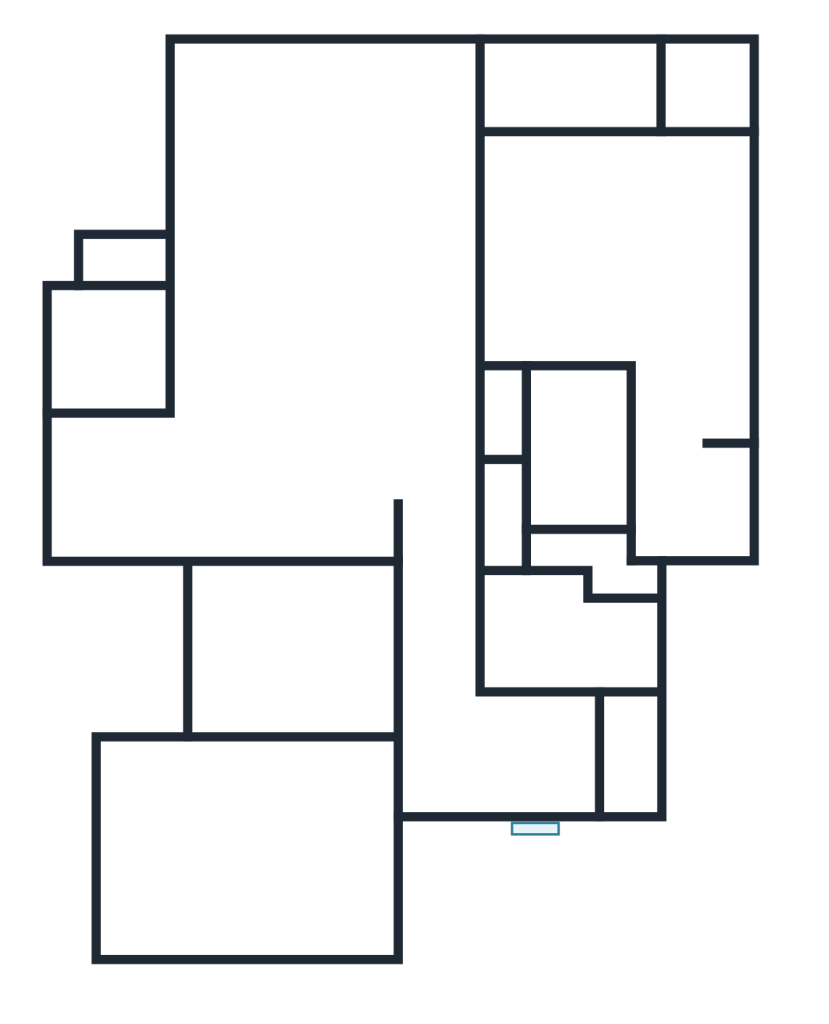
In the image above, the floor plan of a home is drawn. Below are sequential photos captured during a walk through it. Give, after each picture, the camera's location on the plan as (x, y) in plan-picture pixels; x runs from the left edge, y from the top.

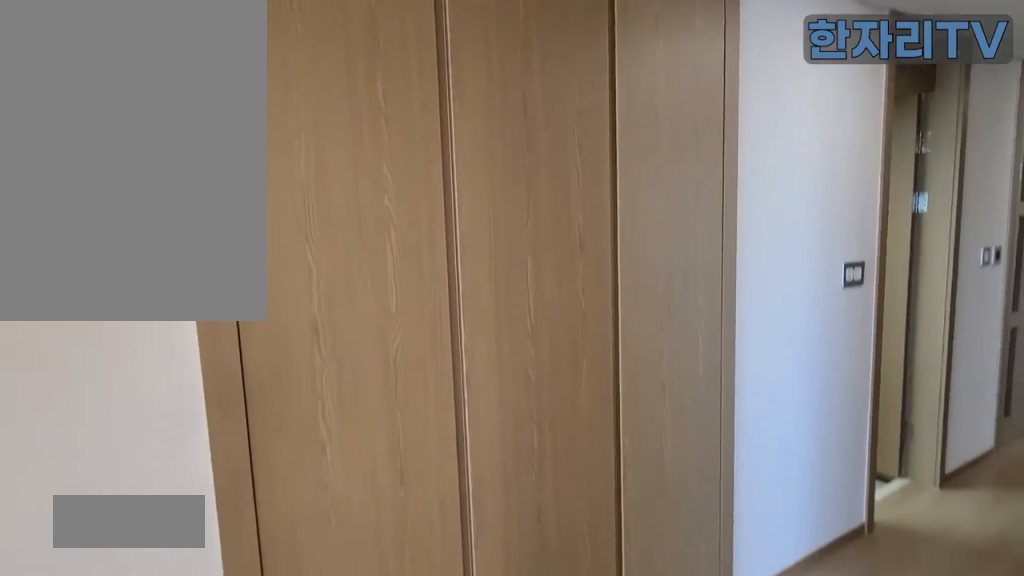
(425, 452)
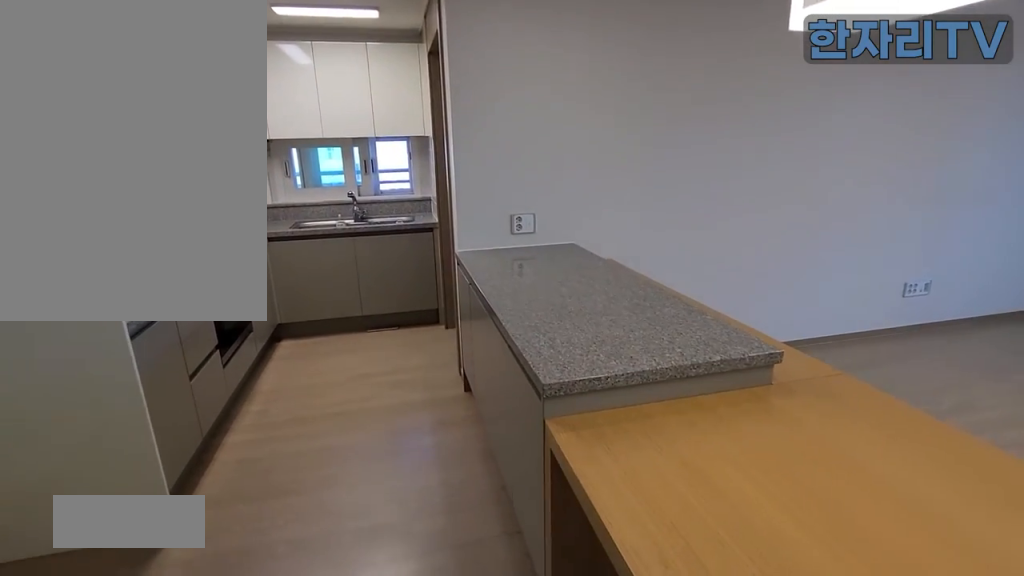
(239, 476)
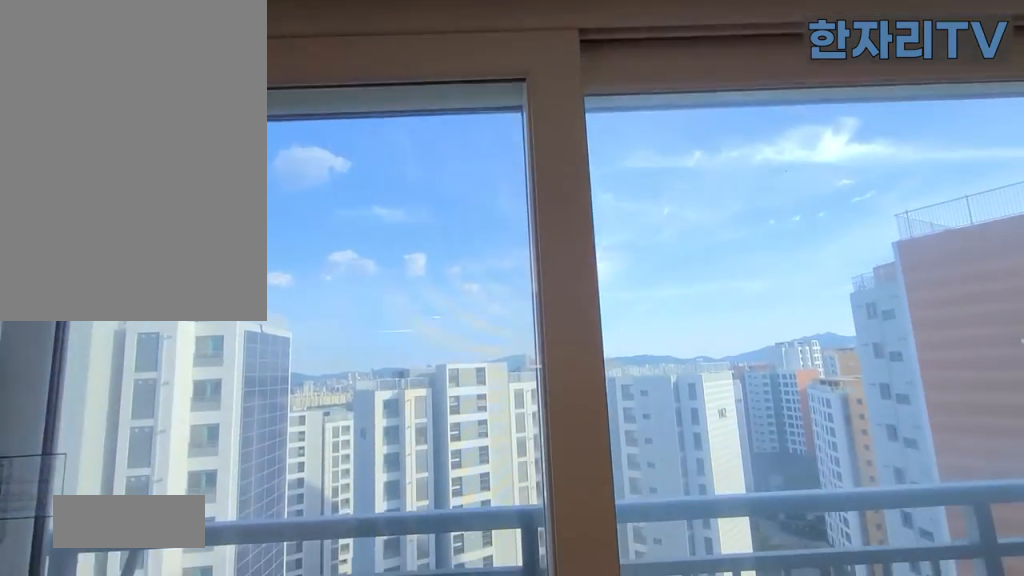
(321, 191)
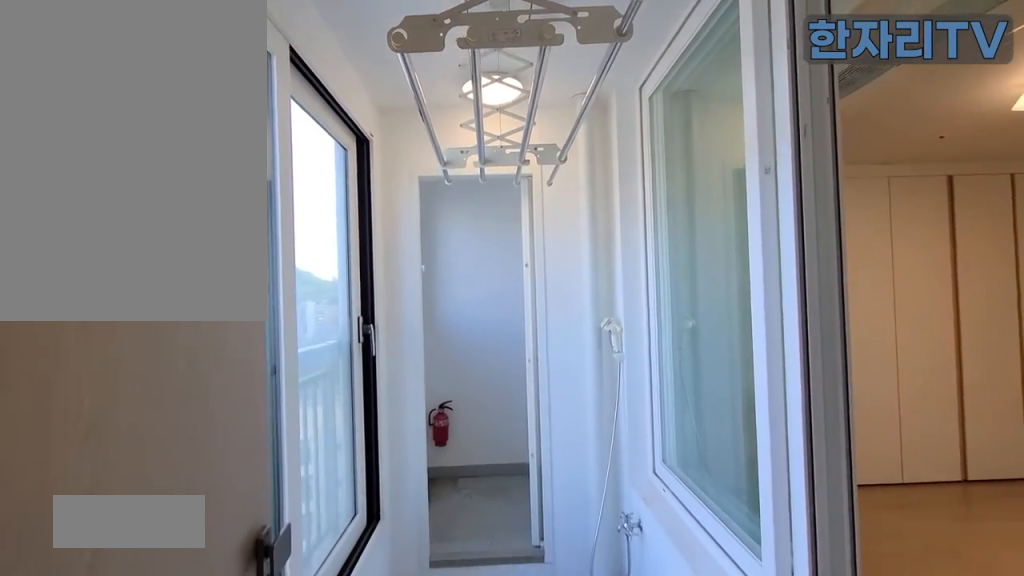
(575, 83)
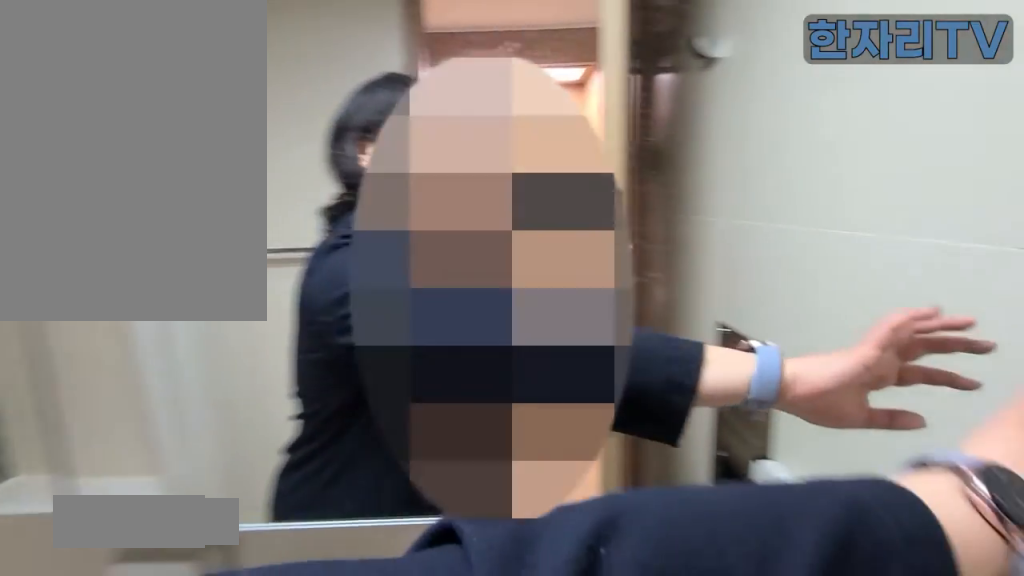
(582, 436)
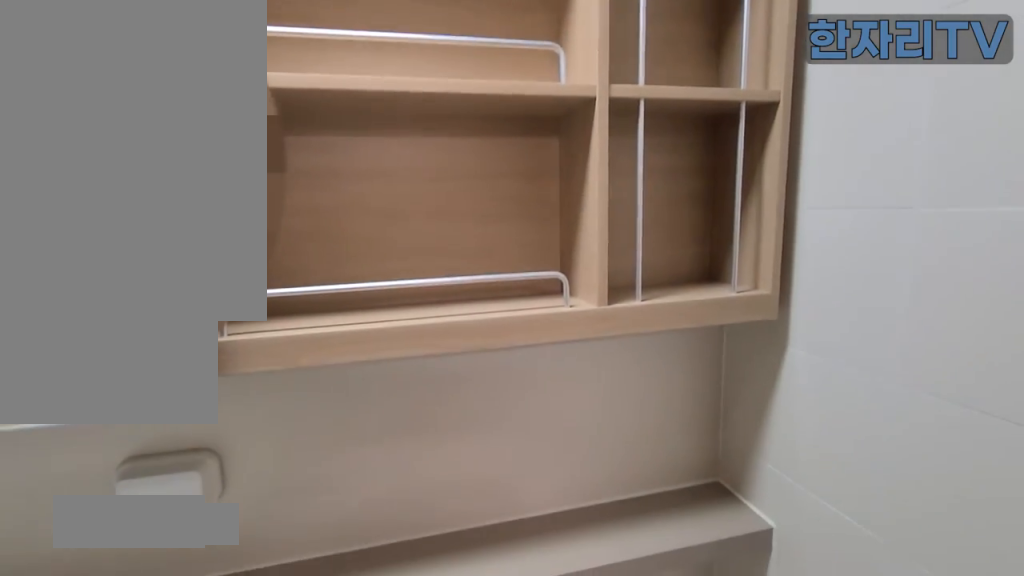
(580, 436)
